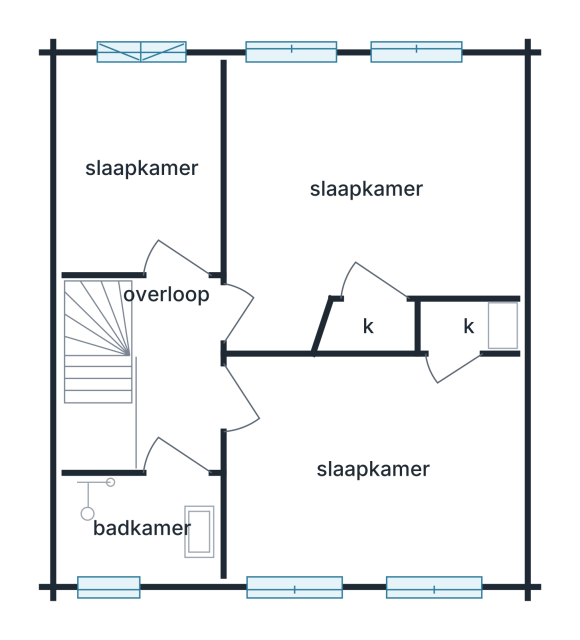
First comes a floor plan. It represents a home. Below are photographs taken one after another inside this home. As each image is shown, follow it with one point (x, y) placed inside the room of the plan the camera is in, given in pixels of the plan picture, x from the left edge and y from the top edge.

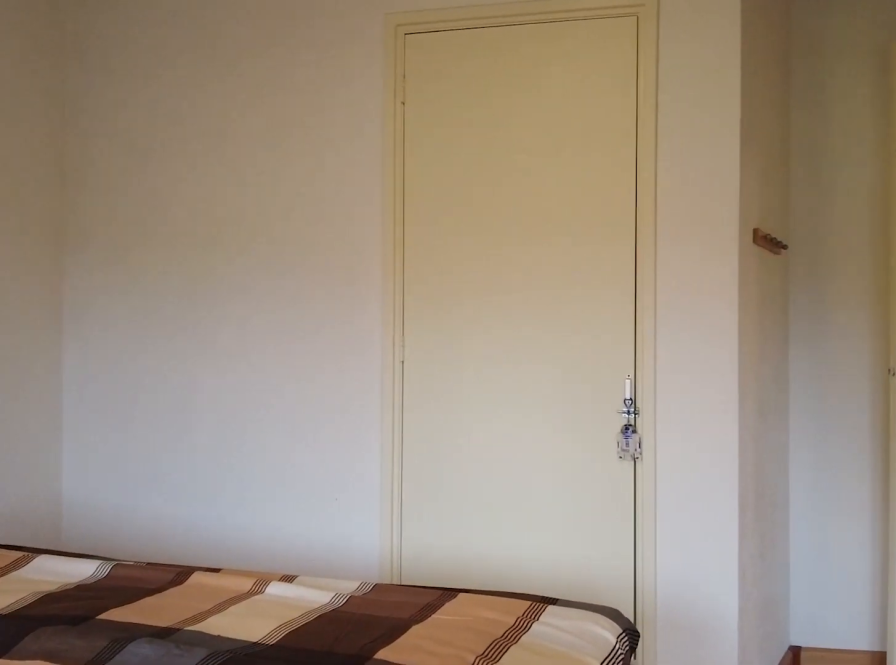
(365, 187)
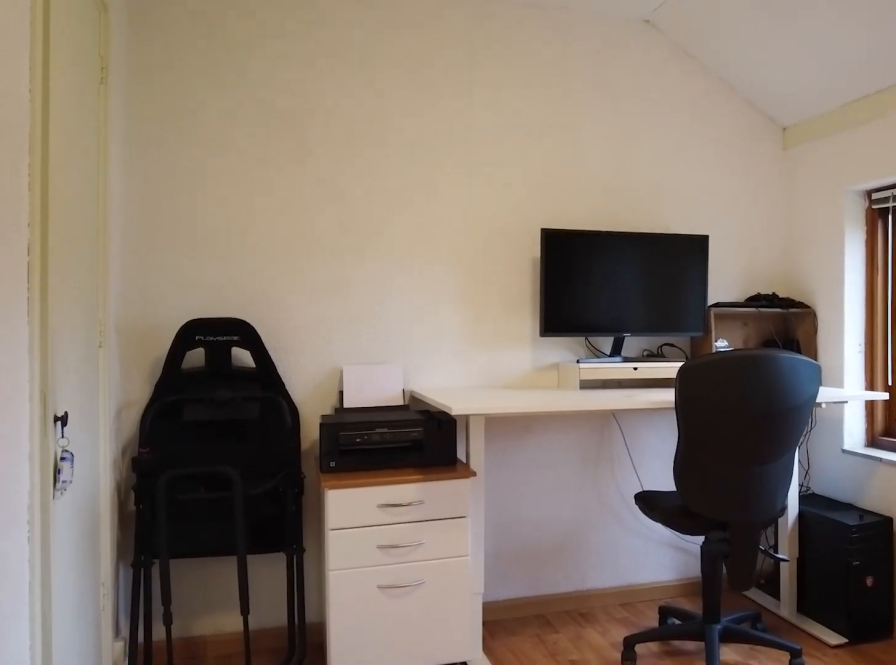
(372, 466)
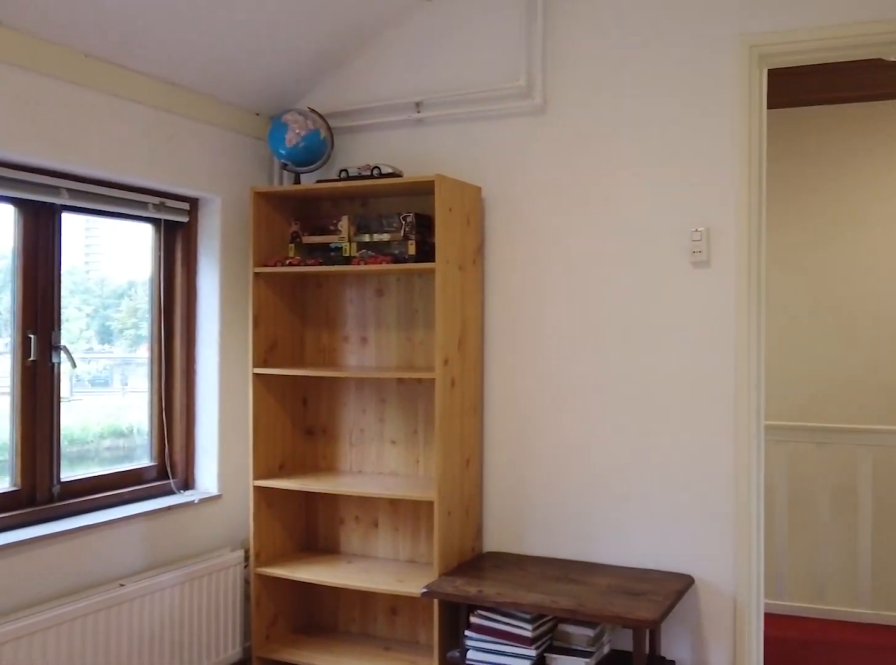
(372, 466)
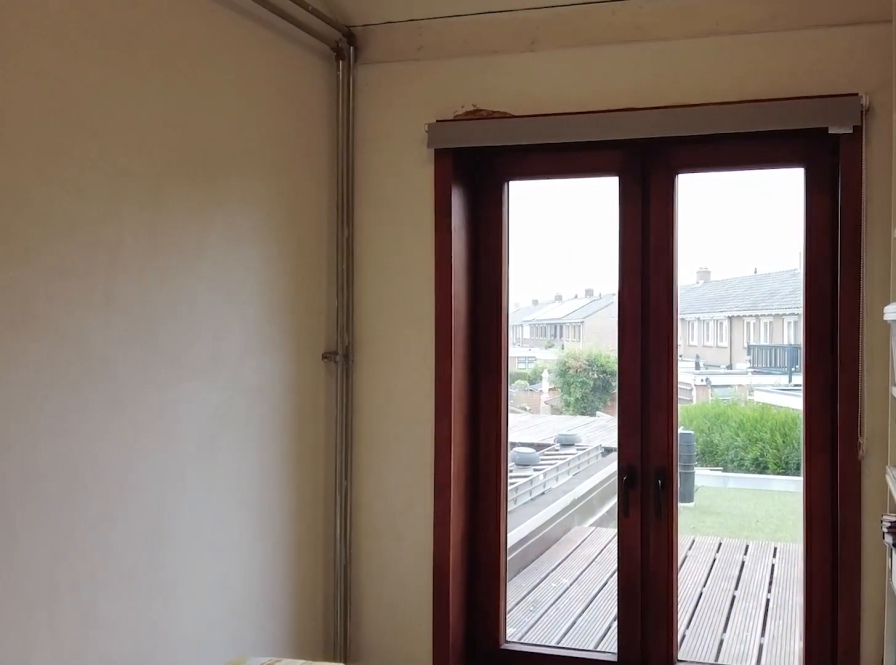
(141, 166)
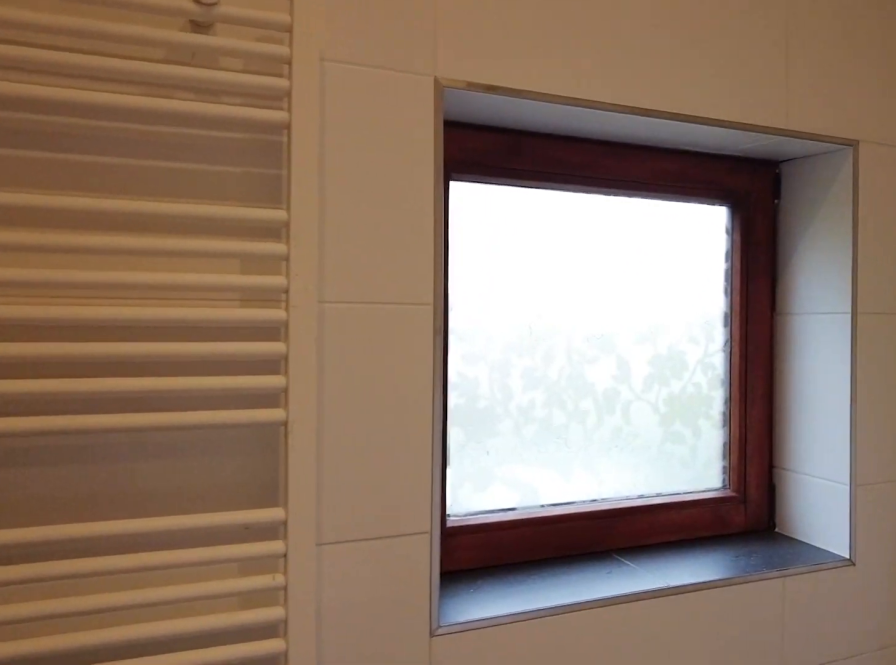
(143, 525)
